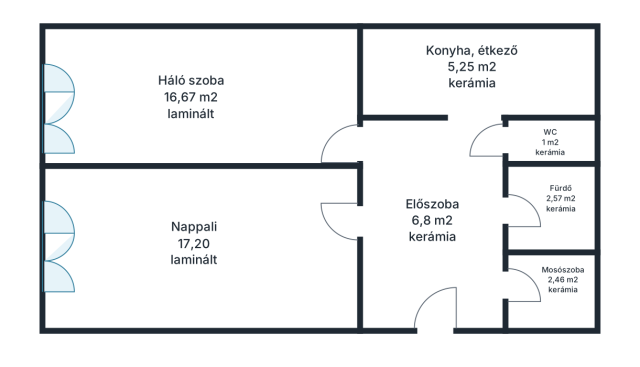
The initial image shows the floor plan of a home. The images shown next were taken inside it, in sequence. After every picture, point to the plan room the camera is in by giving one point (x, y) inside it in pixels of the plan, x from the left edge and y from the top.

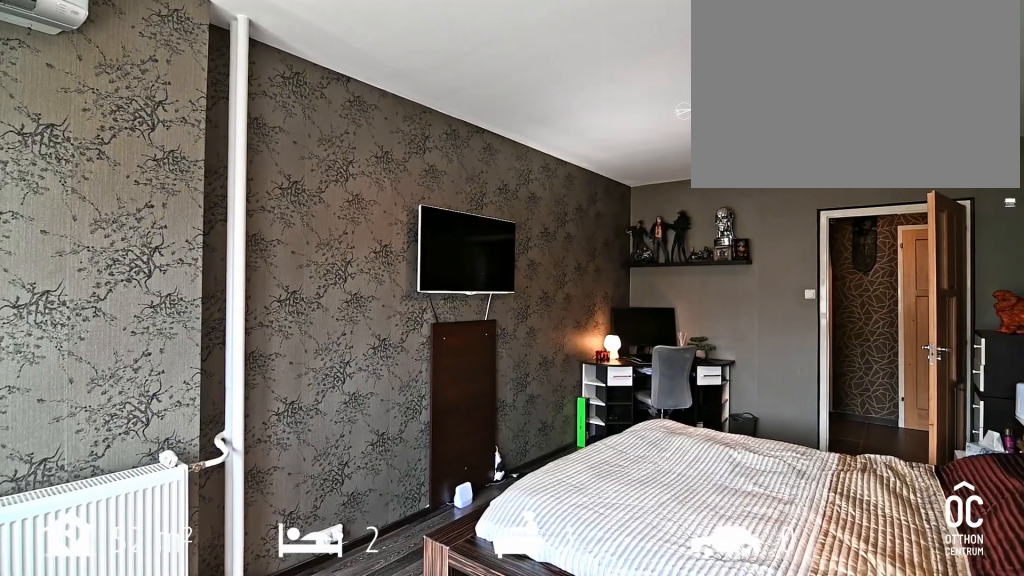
(192, 97)
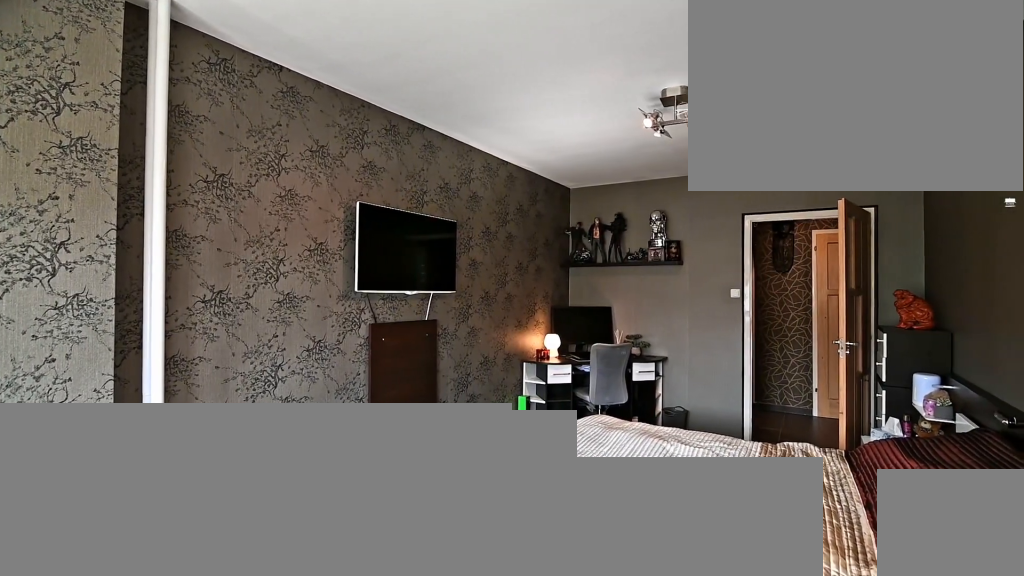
(192, 97)
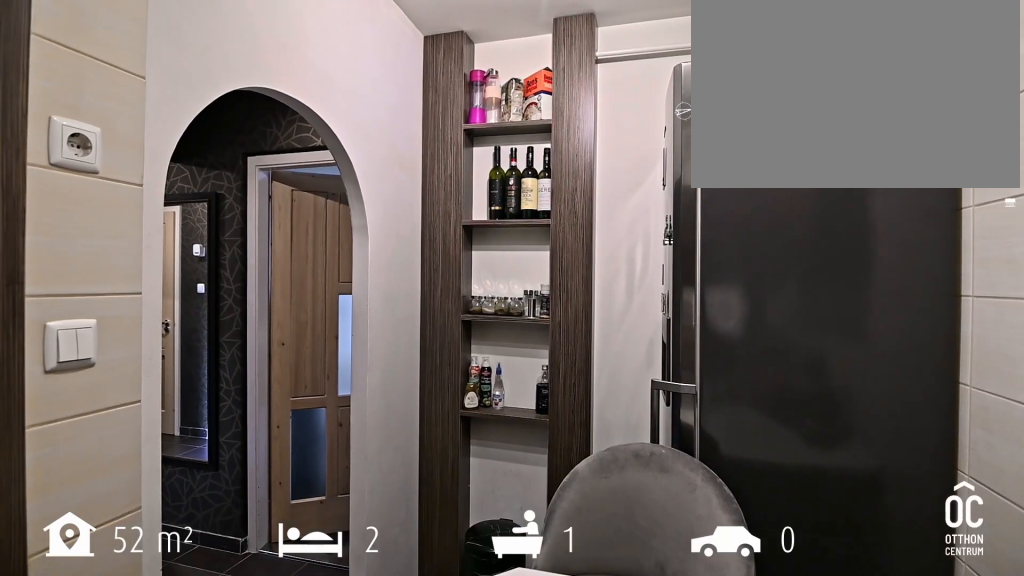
(469, 66)
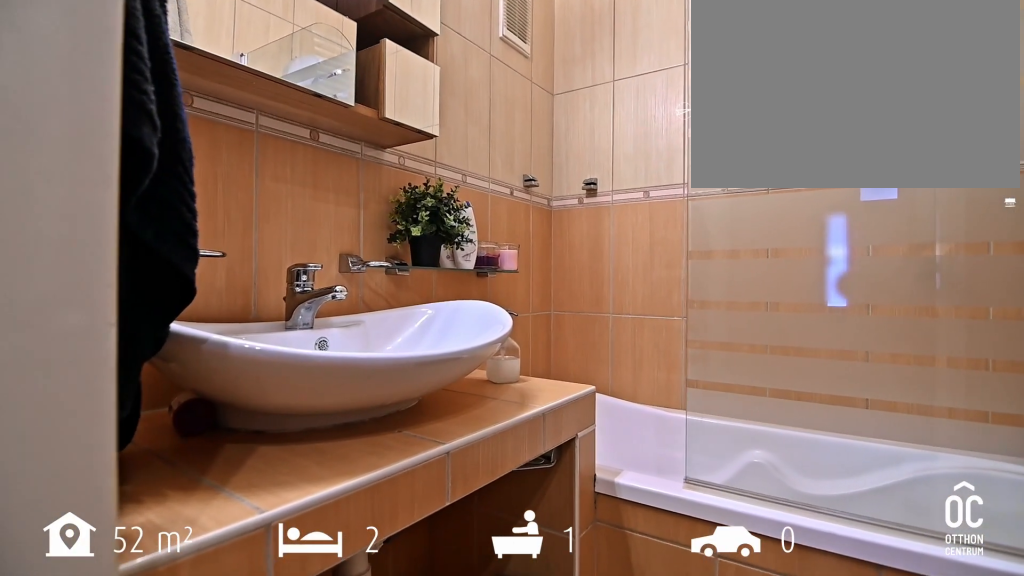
(550, 211)
